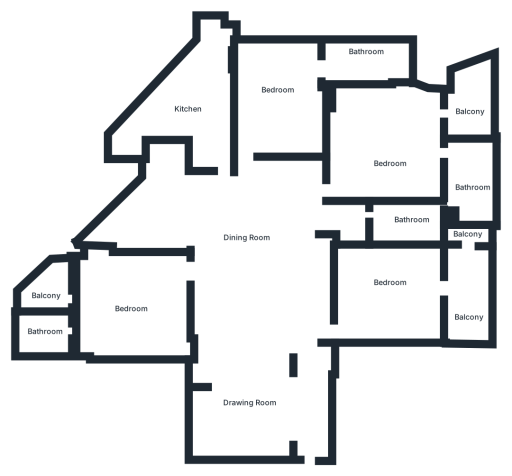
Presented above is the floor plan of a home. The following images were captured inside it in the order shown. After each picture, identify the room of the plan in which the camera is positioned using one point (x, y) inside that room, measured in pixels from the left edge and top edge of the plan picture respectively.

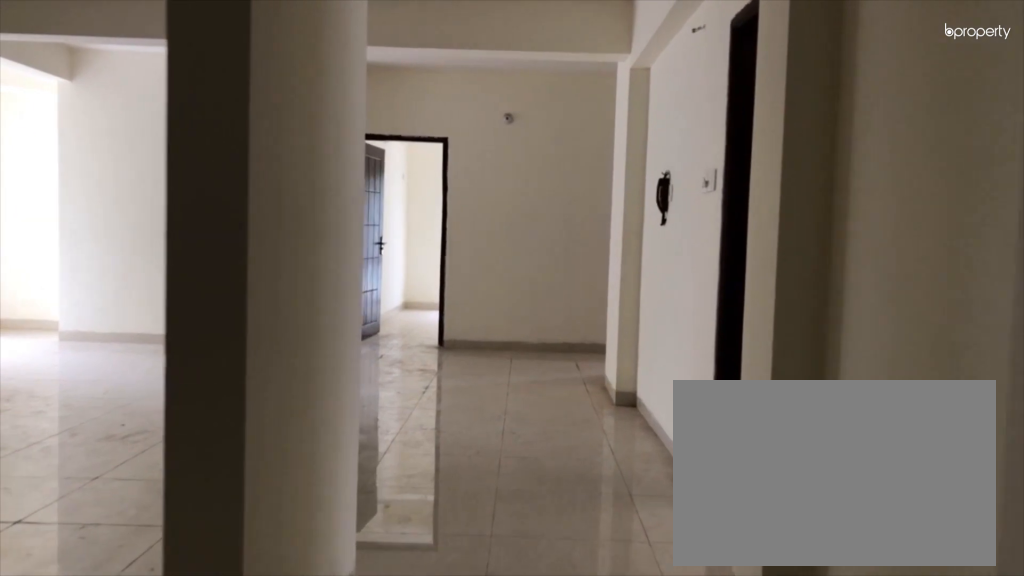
(305, 383)
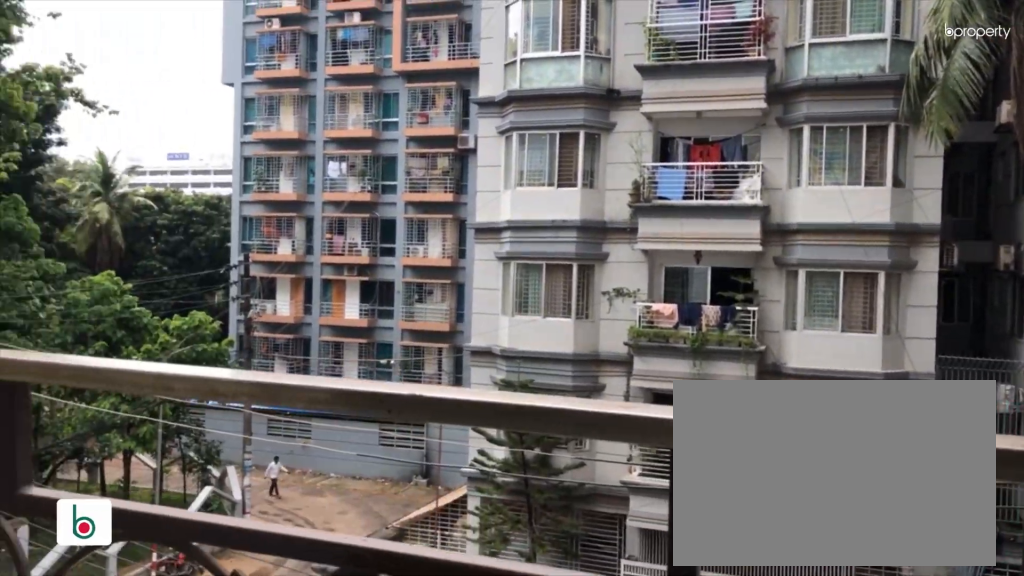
(466, 295)
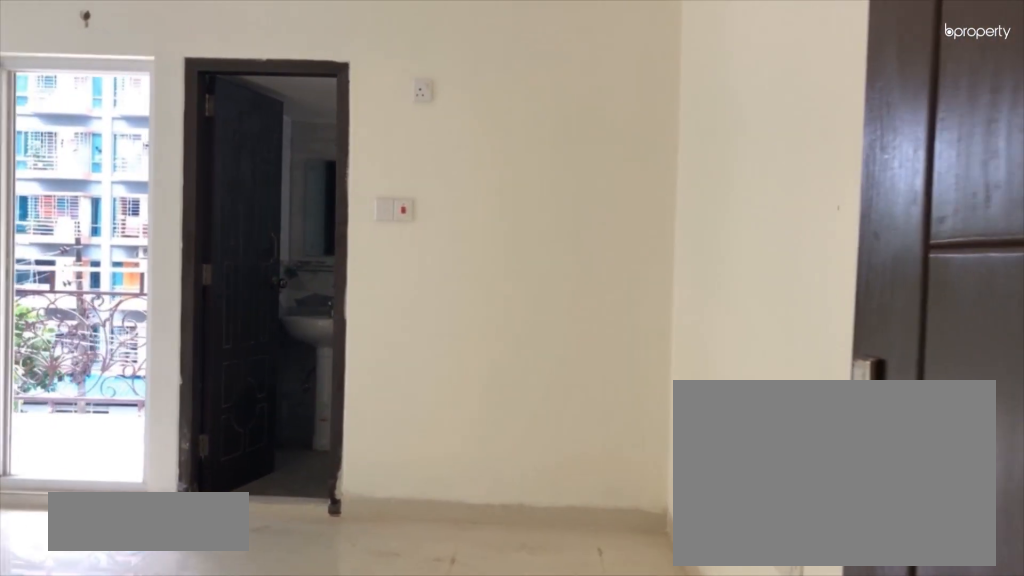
(384, 167)
